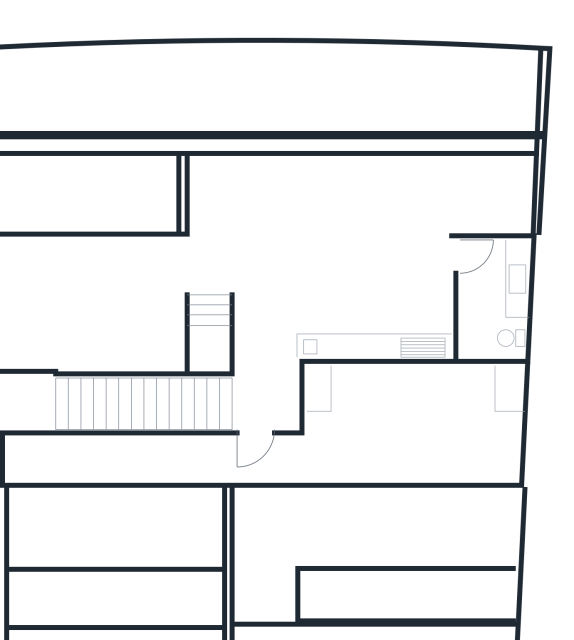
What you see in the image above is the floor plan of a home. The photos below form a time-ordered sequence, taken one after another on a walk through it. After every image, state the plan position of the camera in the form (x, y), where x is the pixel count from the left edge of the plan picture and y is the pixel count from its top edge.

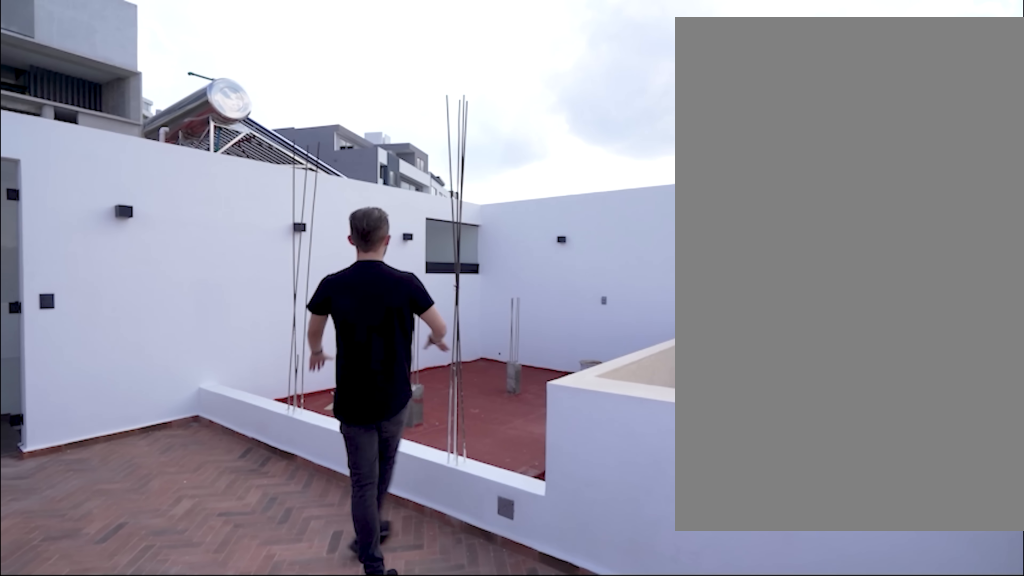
(235, 201)
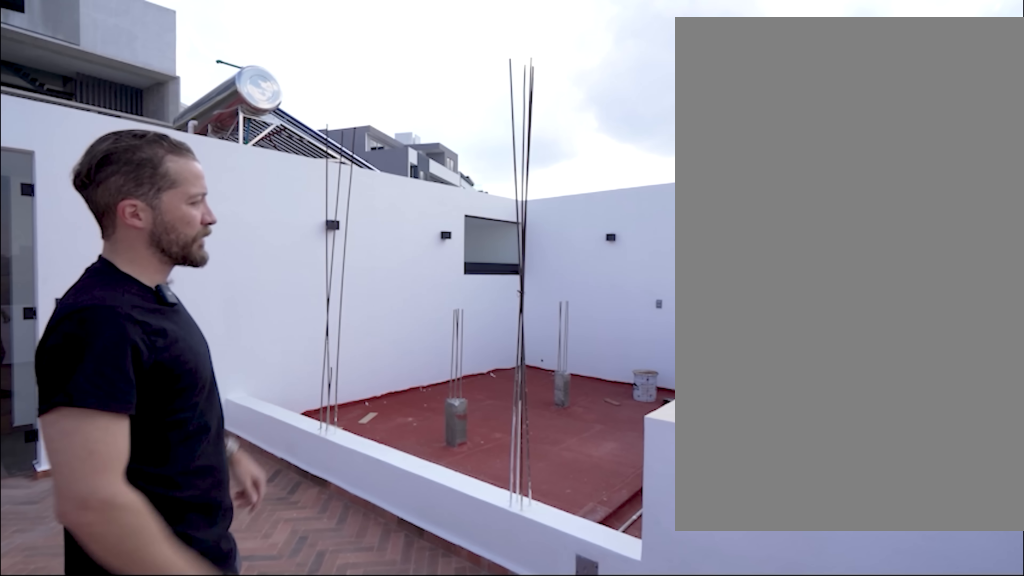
(235, 201)
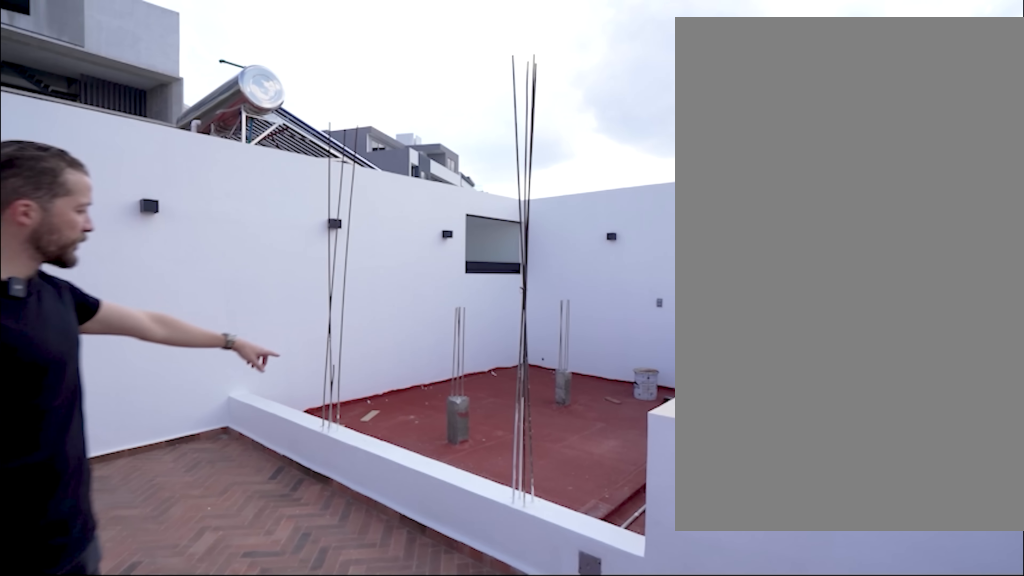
(234, 202)
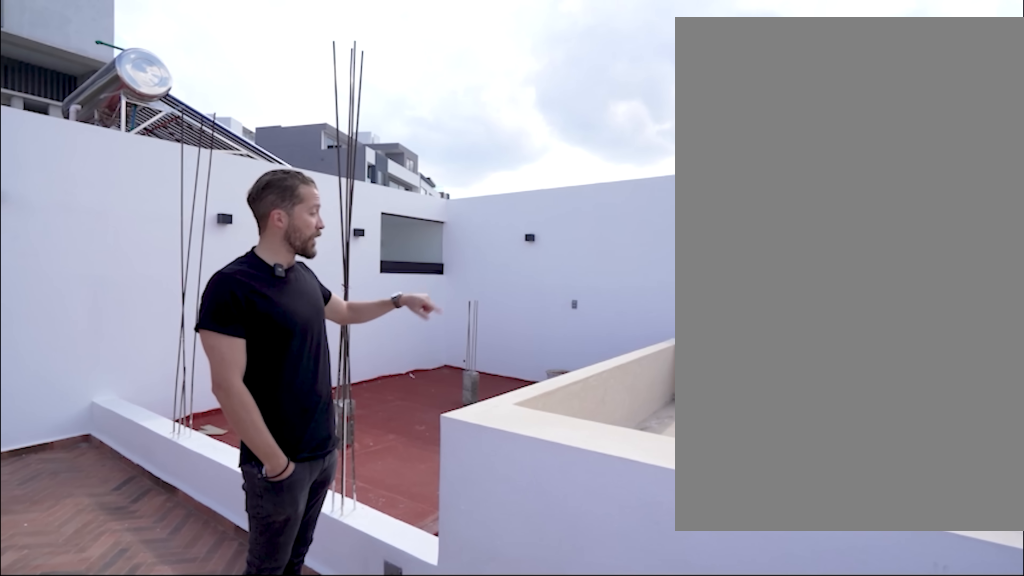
(209, 193)
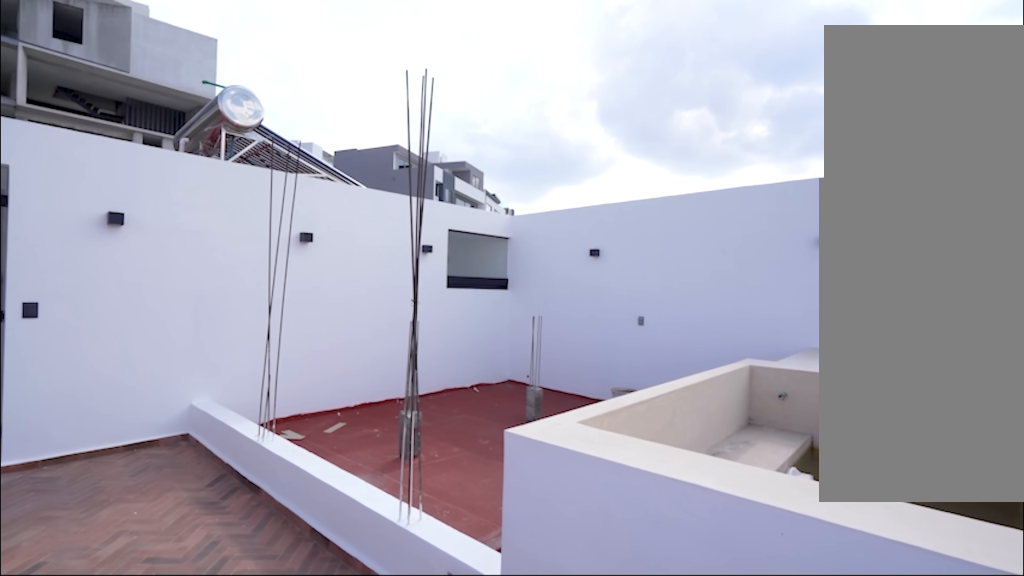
(209, 193)
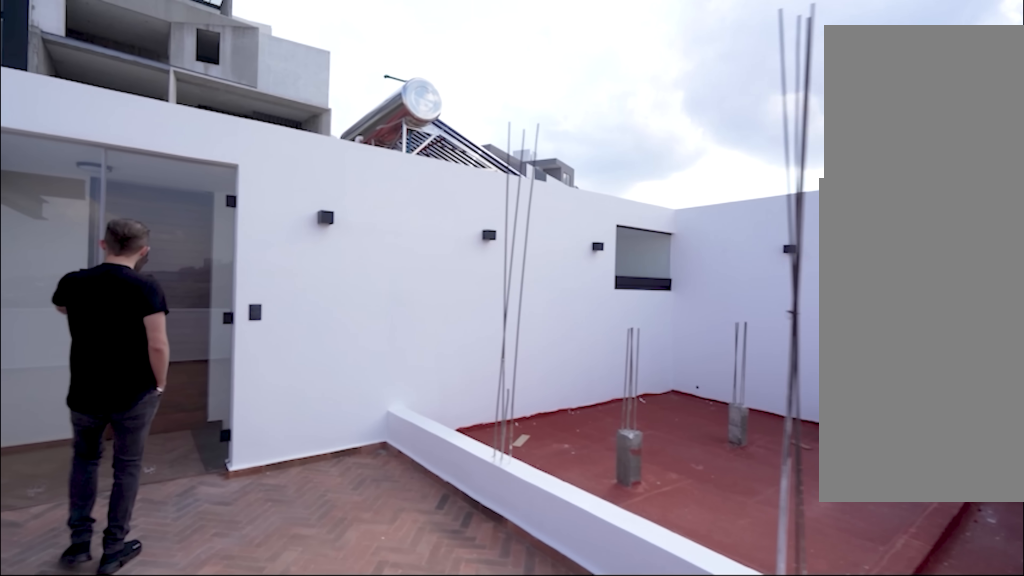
(219, 200)
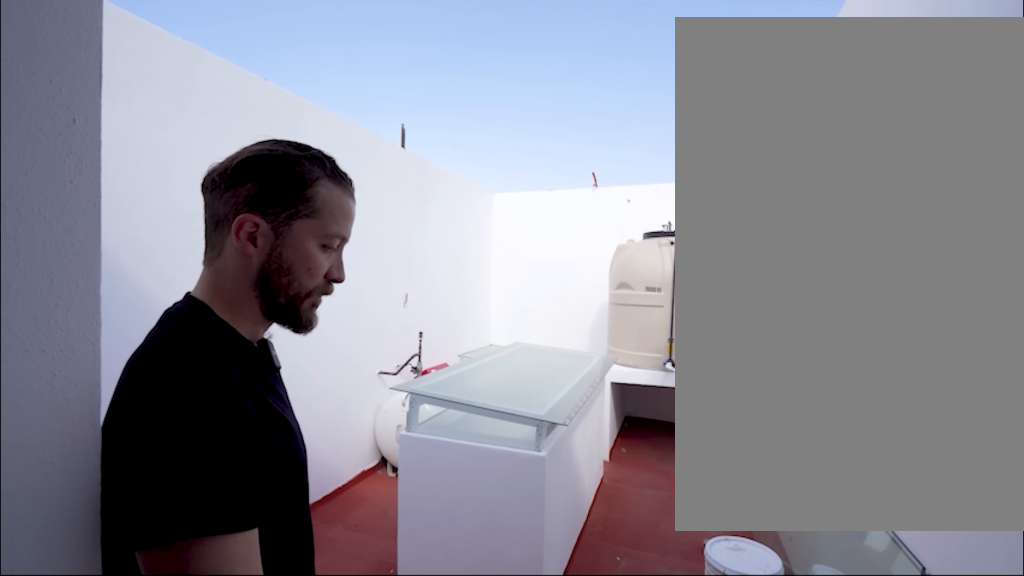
(299, 460)
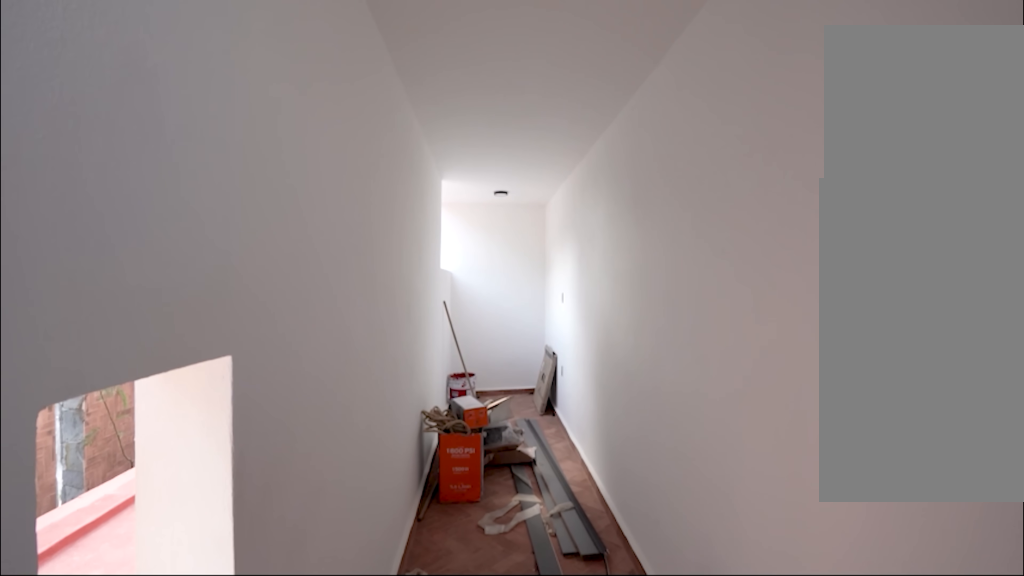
(247, 451)
